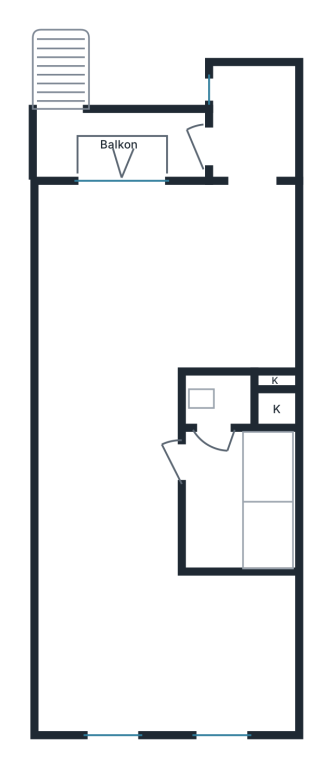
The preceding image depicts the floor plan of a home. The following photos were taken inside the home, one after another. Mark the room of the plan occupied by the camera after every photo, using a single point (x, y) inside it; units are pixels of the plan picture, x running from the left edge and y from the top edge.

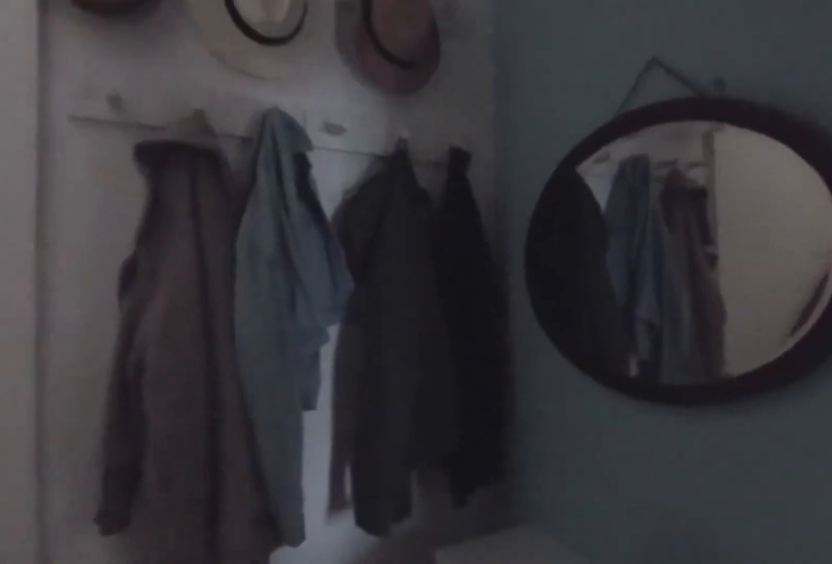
(212, 498)
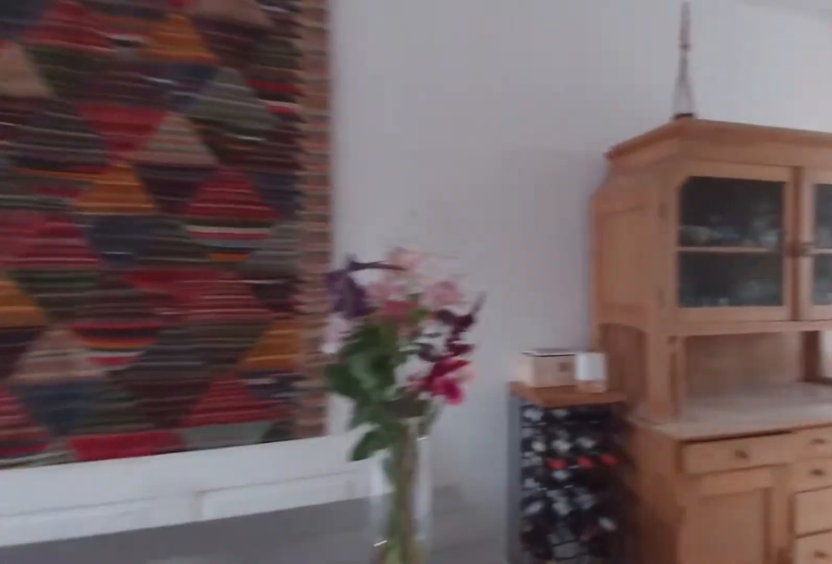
(152, 616)
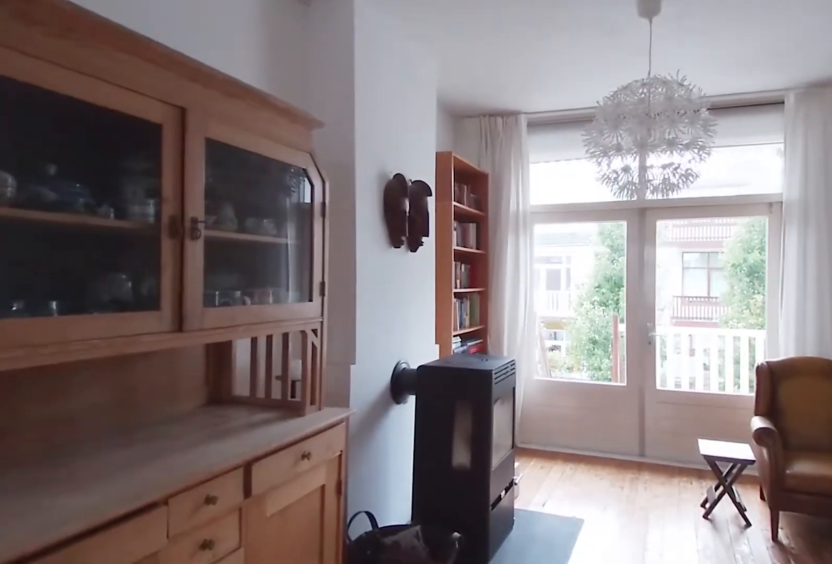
(152, 616)
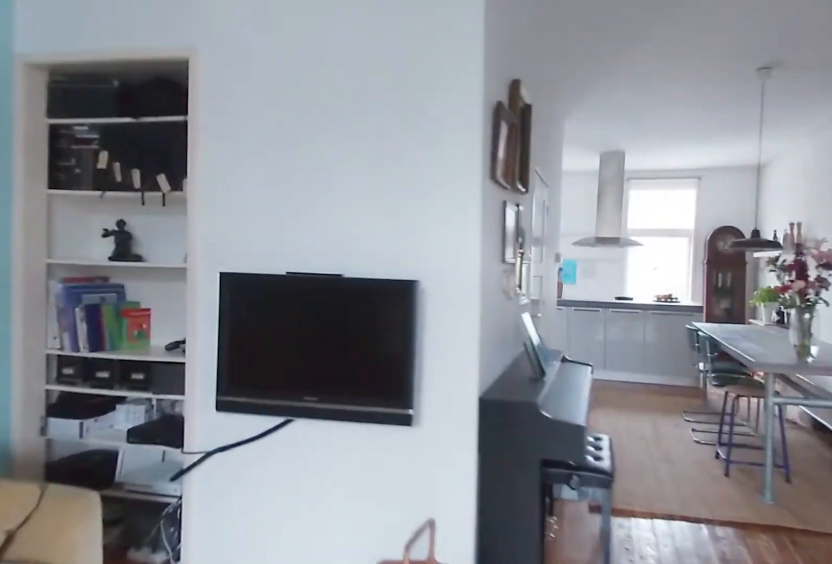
(244, 184)
